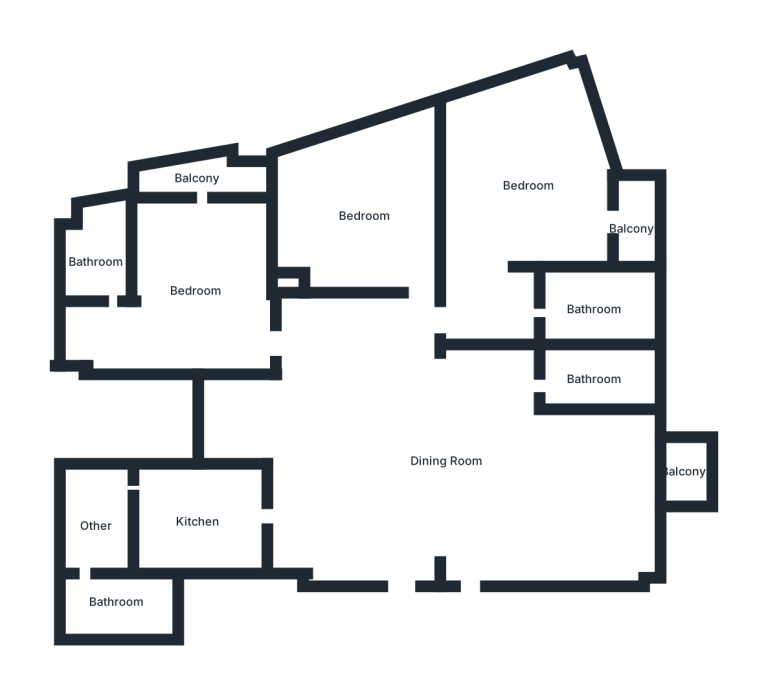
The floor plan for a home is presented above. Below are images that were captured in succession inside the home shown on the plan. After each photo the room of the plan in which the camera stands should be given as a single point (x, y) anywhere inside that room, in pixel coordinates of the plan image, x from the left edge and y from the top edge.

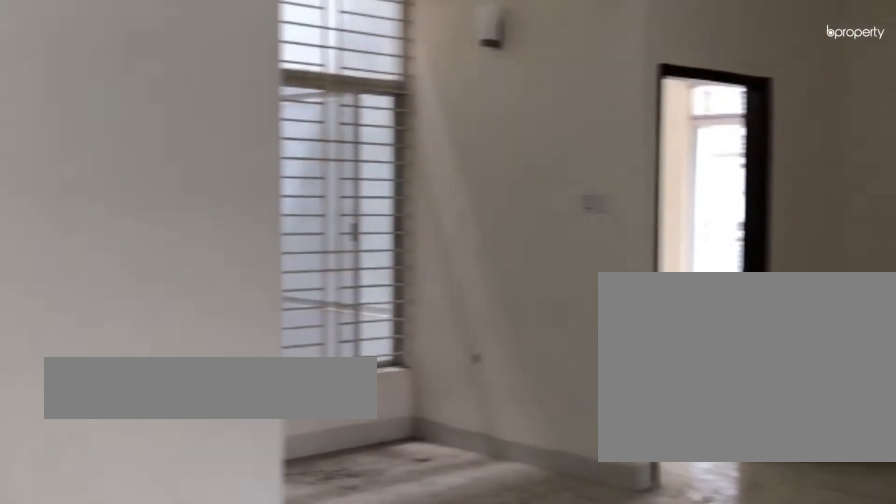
(444, 461)
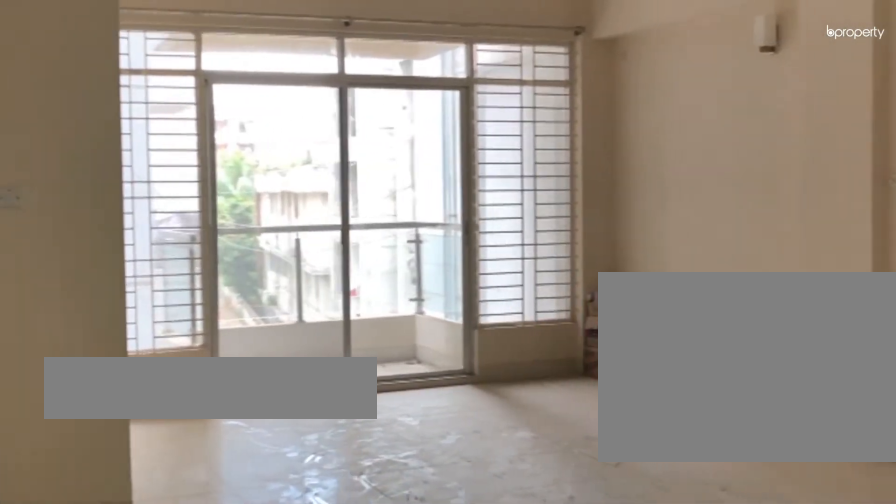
(444, 461)
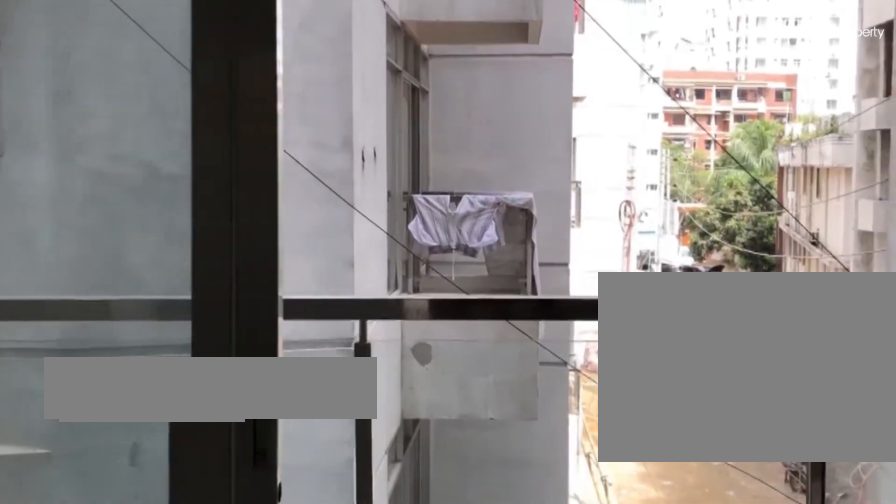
(682, 473)
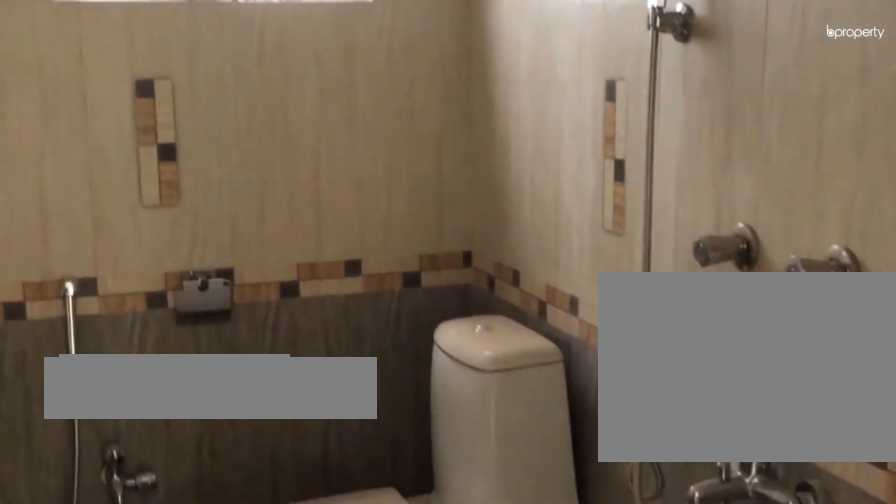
(591, 380)
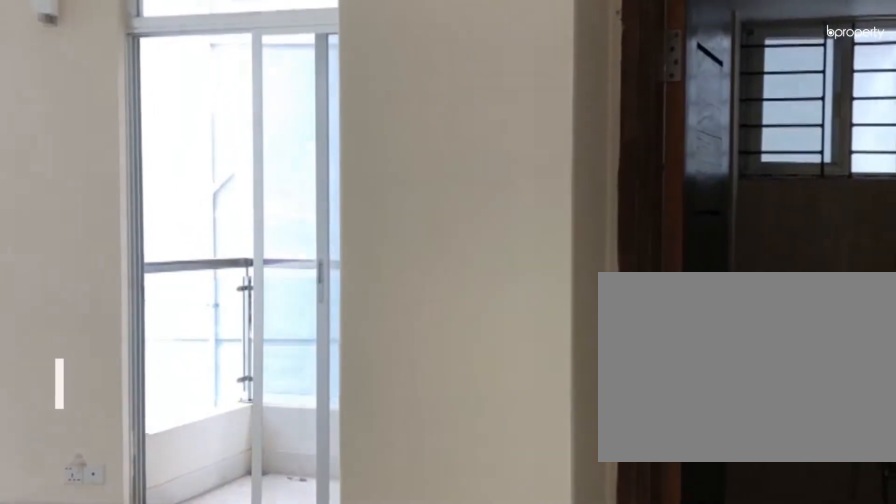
(475, 315)
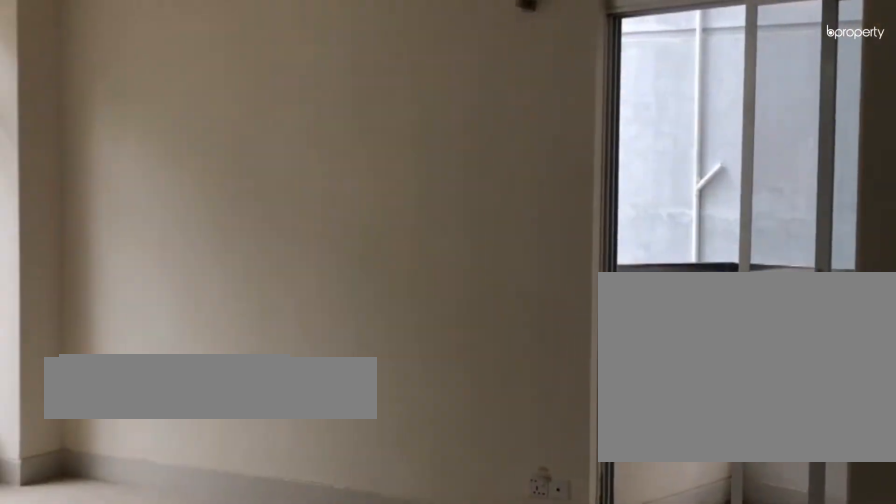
(527, 184)
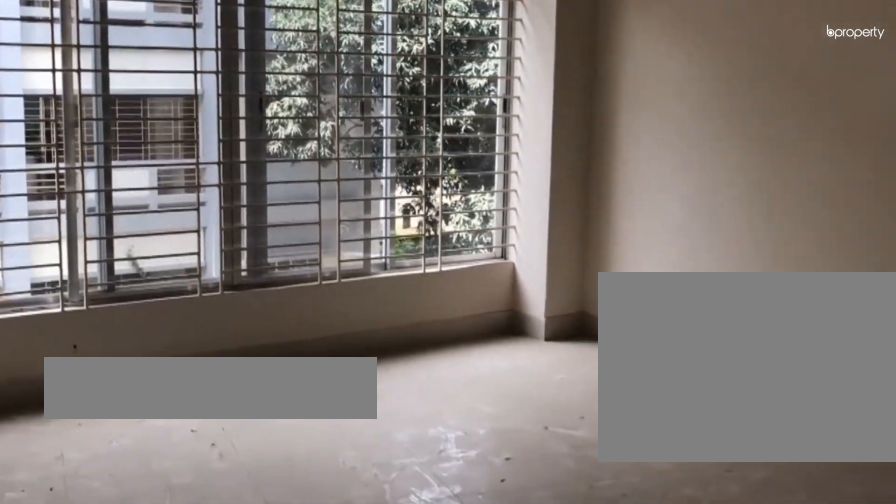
(527, 184)
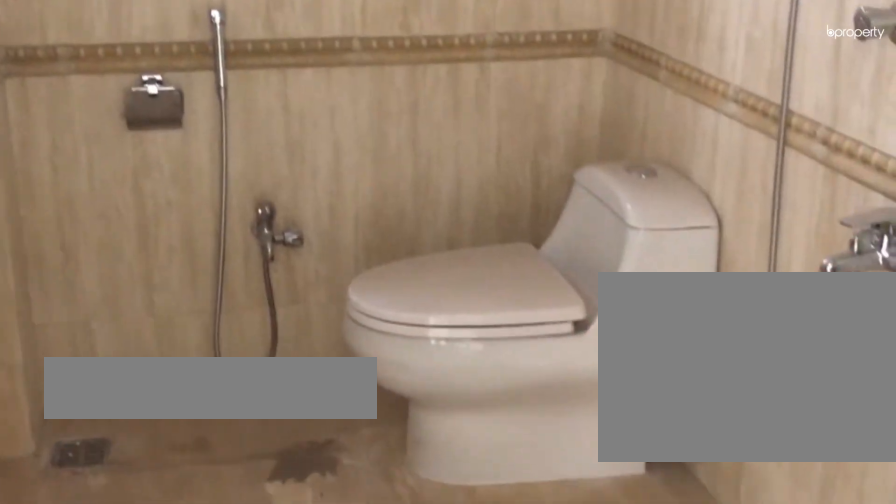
(592, 310)
